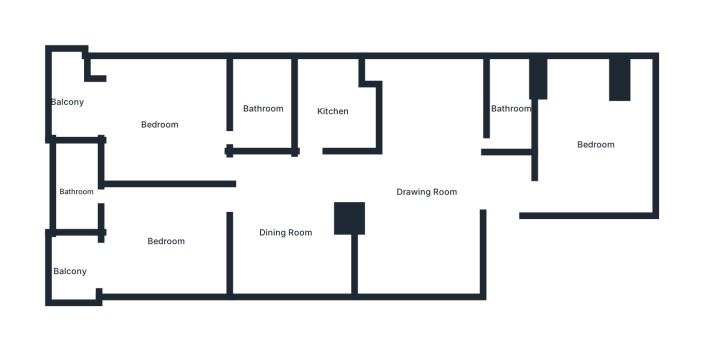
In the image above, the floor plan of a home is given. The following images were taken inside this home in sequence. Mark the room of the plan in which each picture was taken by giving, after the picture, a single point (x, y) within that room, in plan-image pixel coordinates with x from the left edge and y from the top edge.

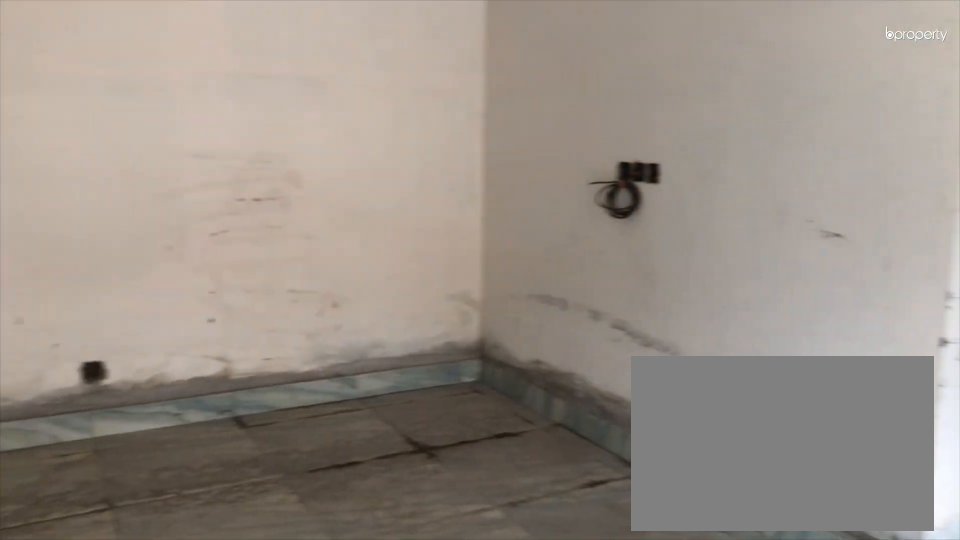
(426, 192)
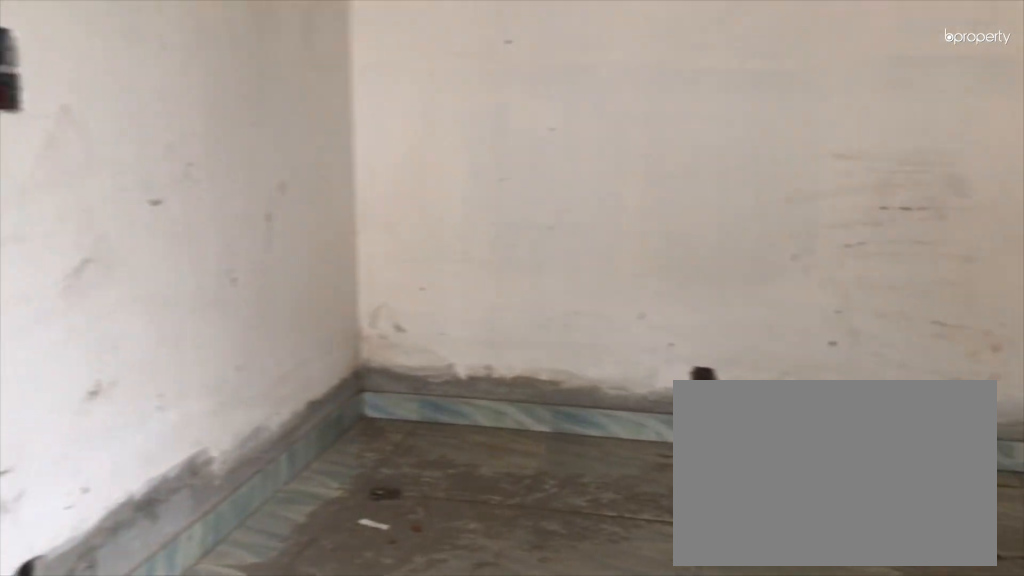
(426, 192)
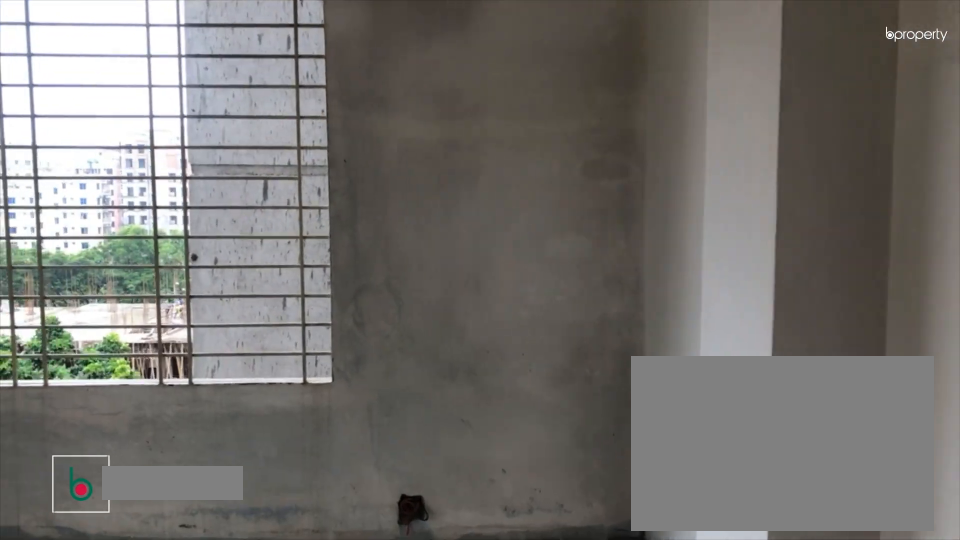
(596, 144)
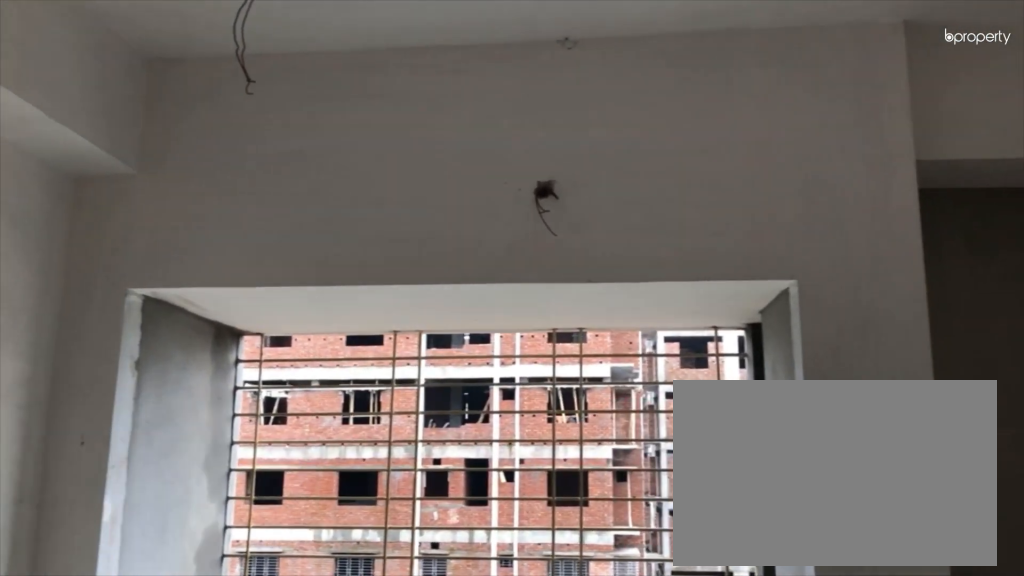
(597, 144)
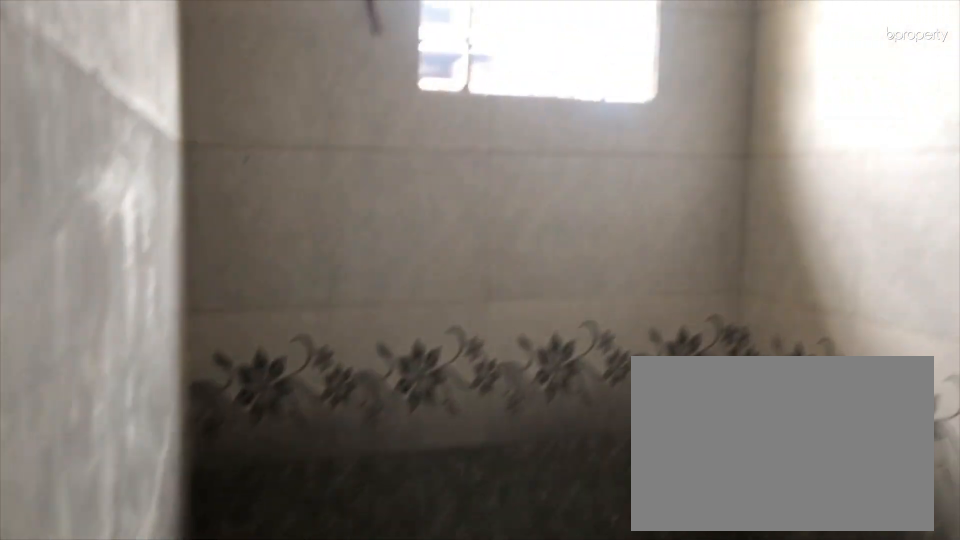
(512, 107)
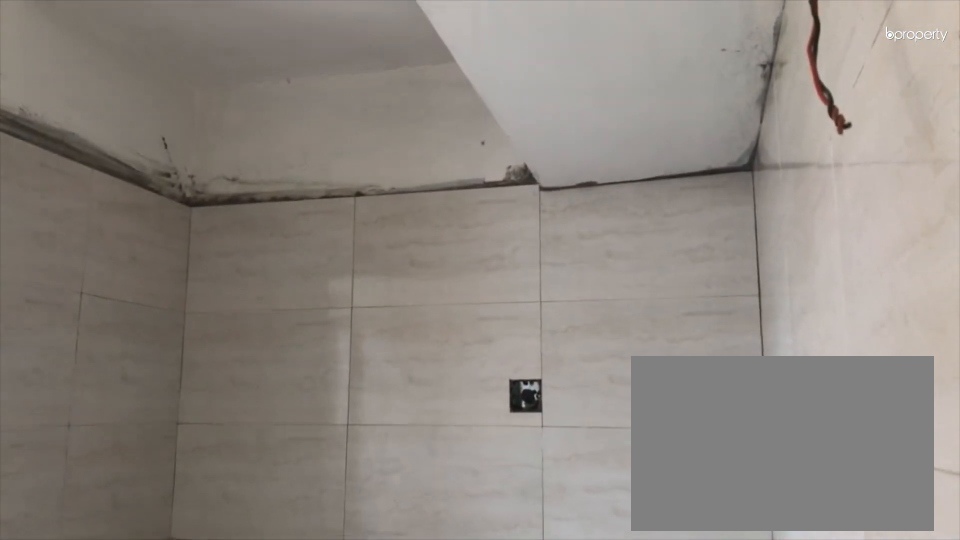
(334, 110)
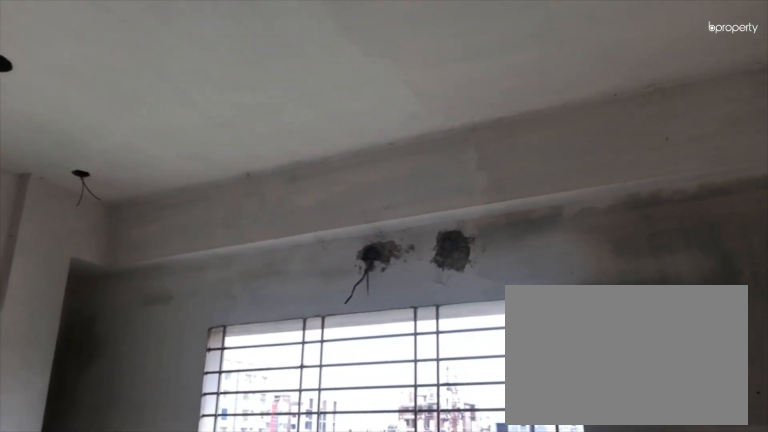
(161, 123)
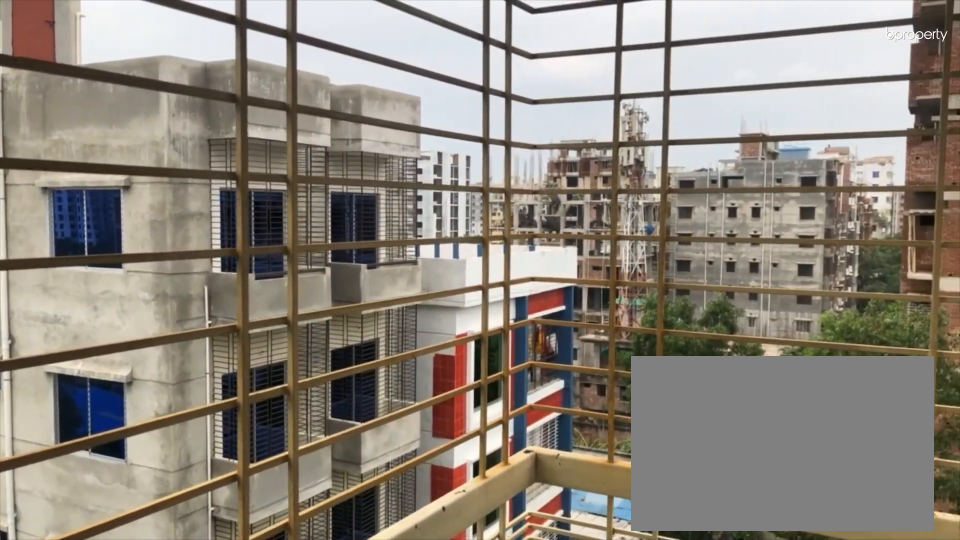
(64, 102)
